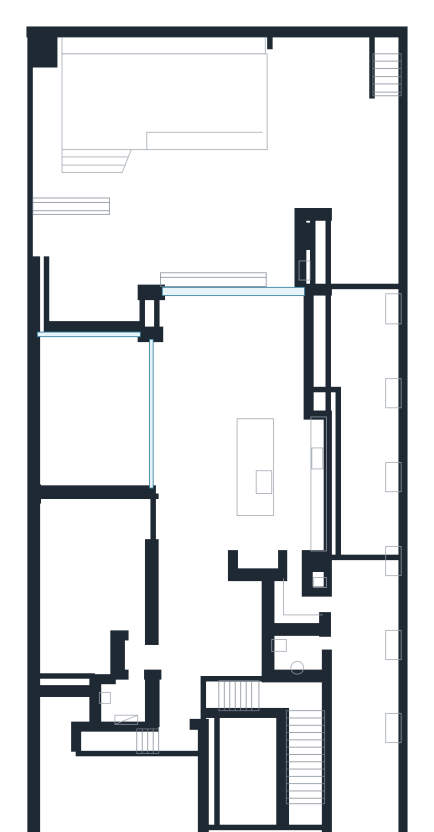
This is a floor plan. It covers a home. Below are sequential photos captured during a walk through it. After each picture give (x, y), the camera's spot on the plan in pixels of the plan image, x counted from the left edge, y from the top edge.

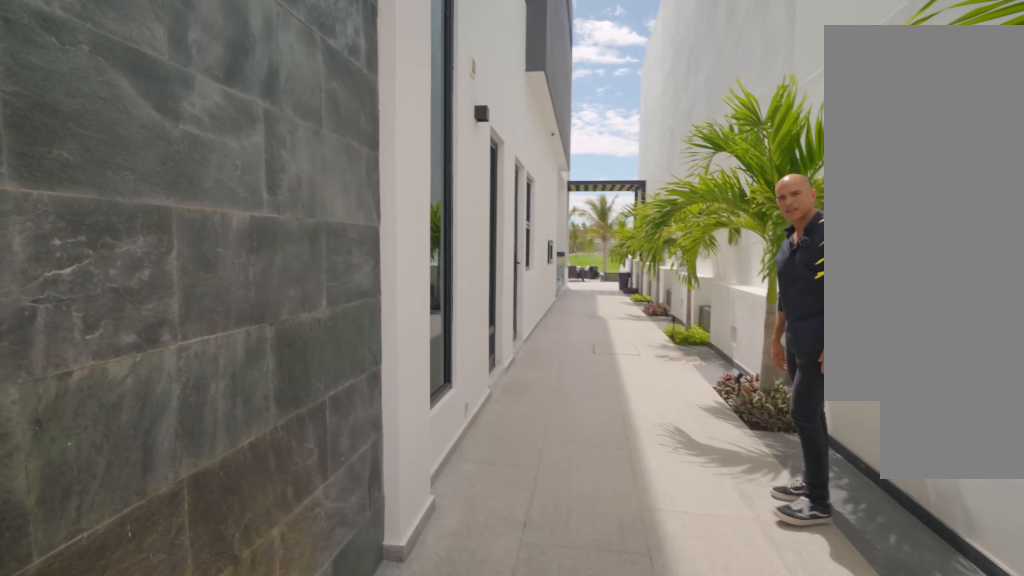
(359, 762)
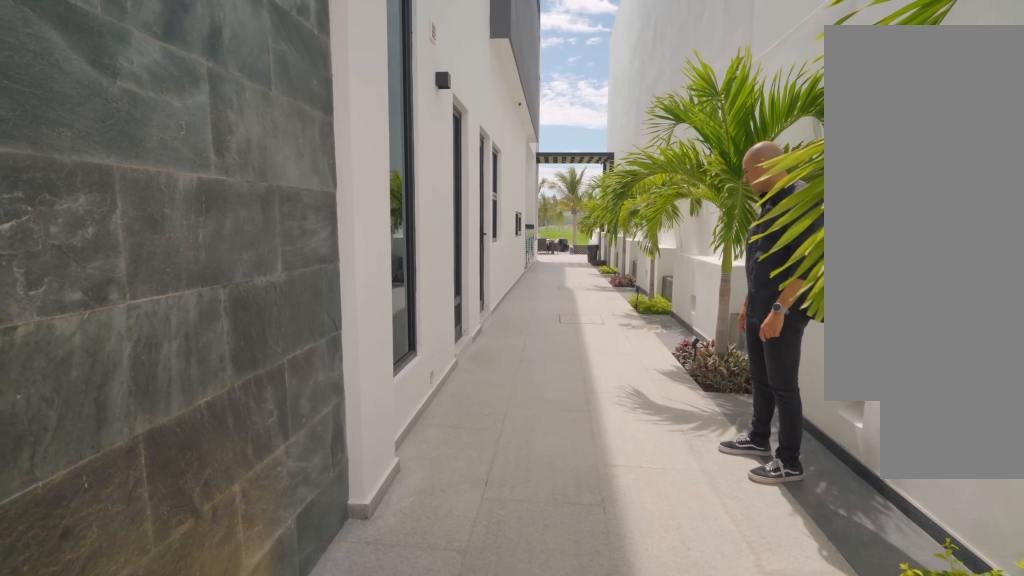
(359, 762)
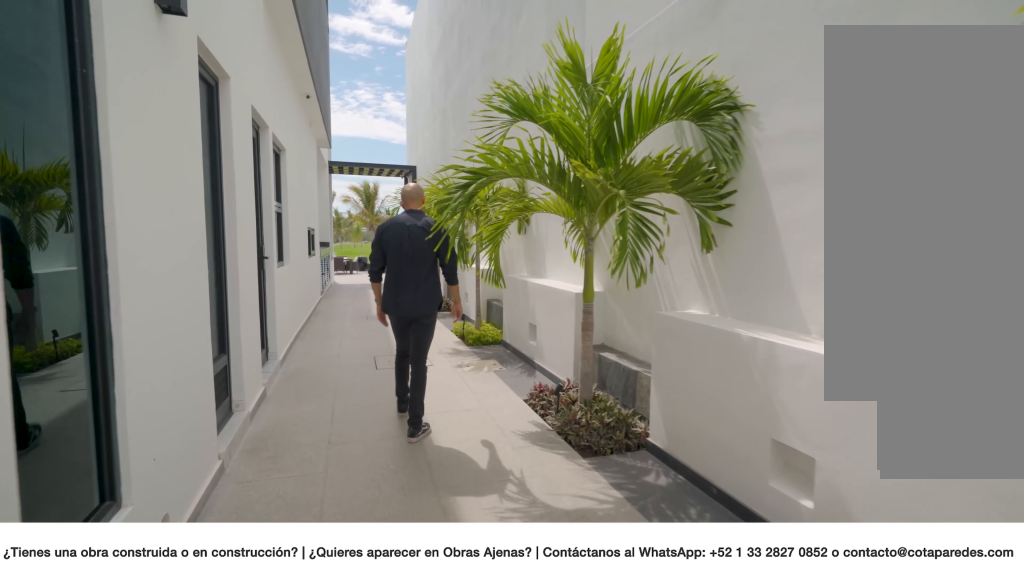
(361, 722)
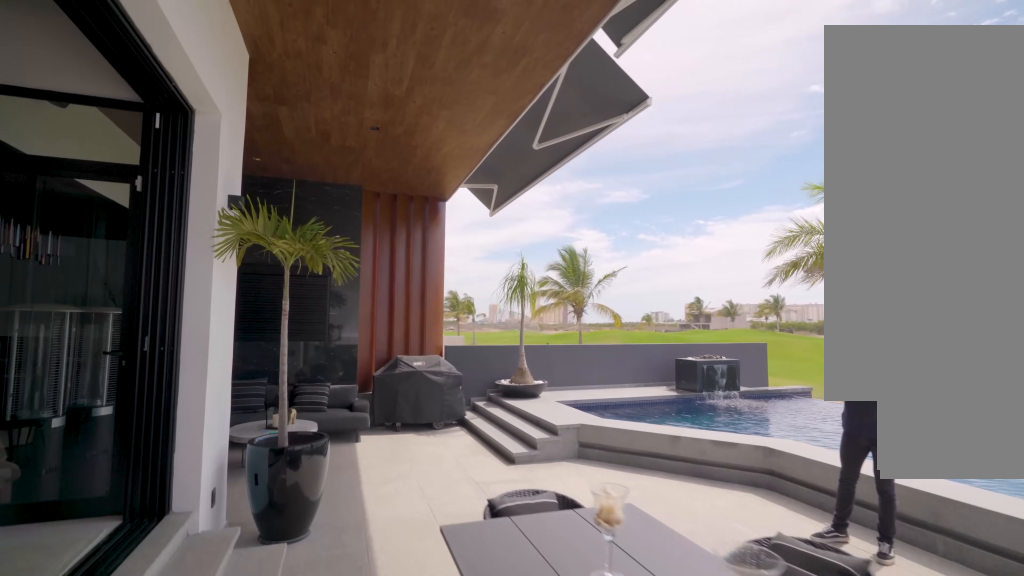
(280, 246)
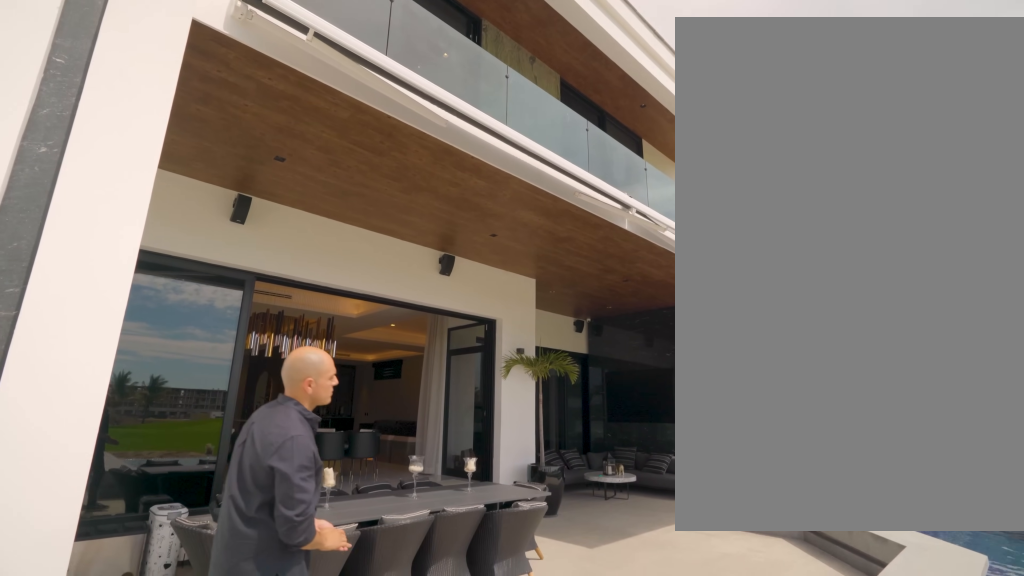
(283, 214)
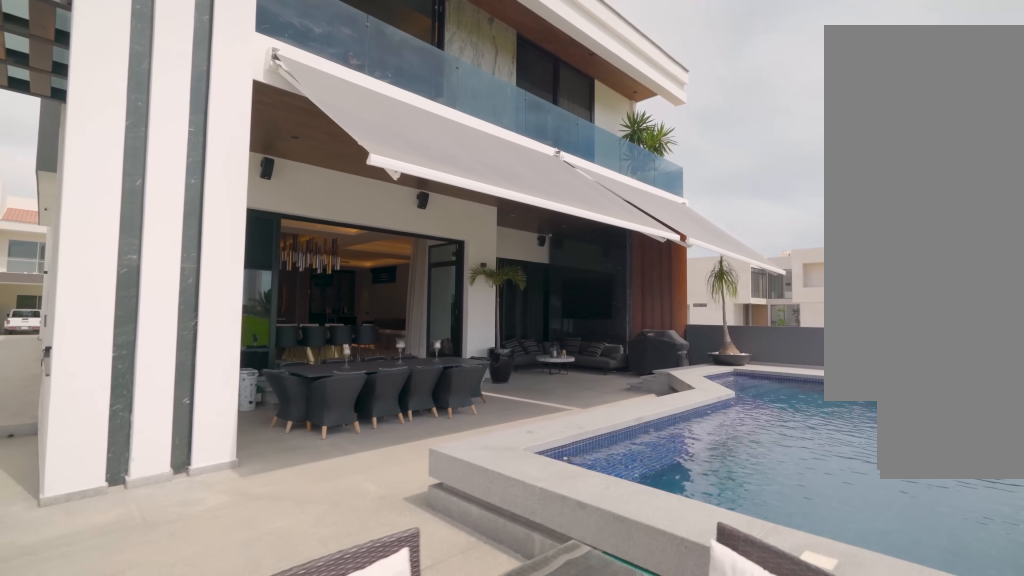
(302, 141)
